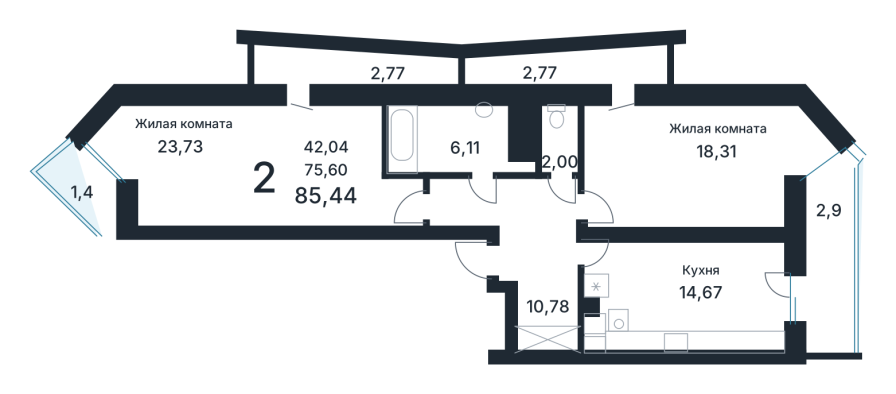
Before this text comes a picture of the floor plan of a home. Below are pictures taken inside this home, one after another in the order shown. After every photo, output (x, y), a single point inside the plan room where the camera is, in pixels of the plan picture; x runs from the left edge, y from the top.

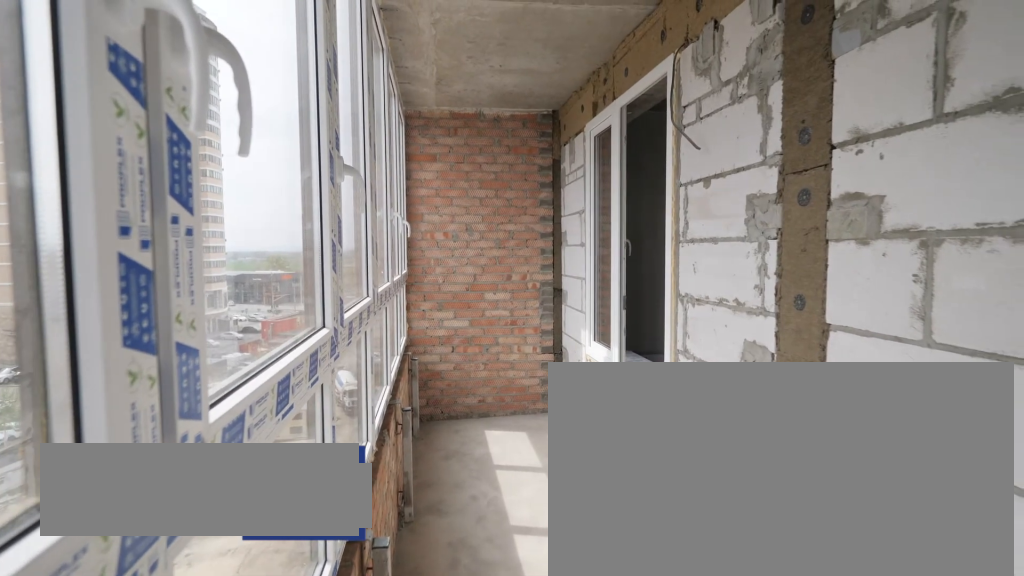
(828, 258)
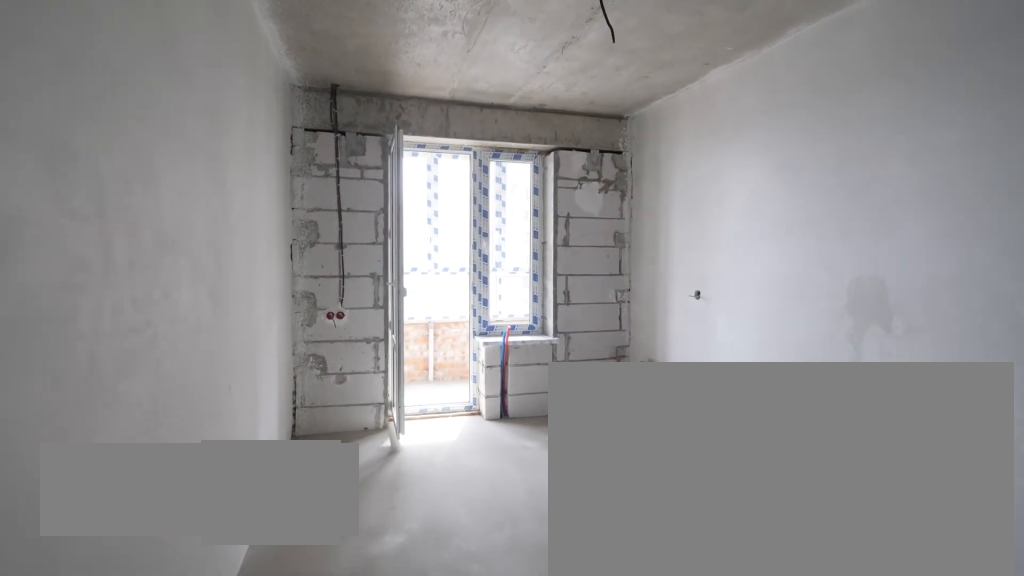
(690, 295)
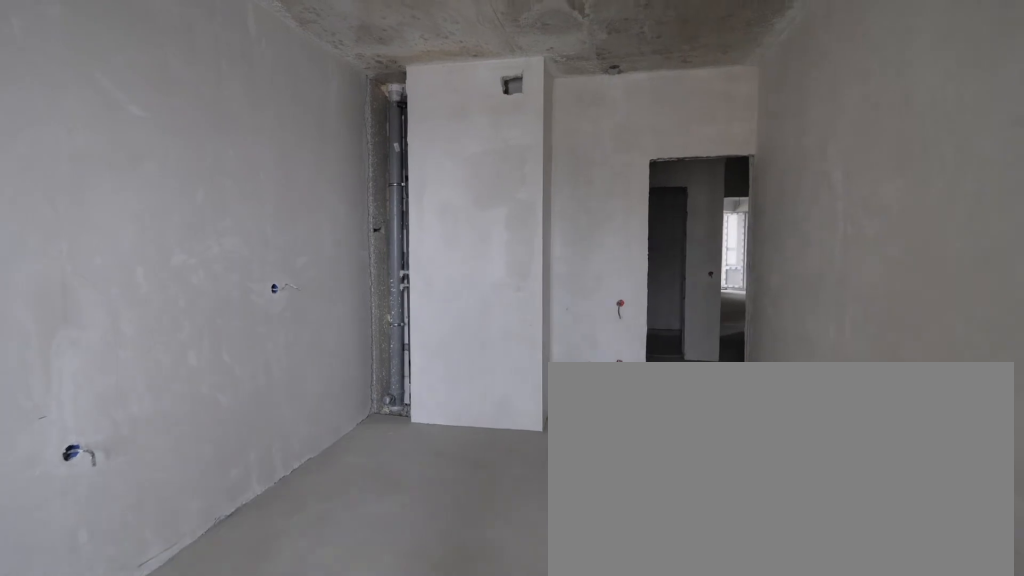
(690, 295)
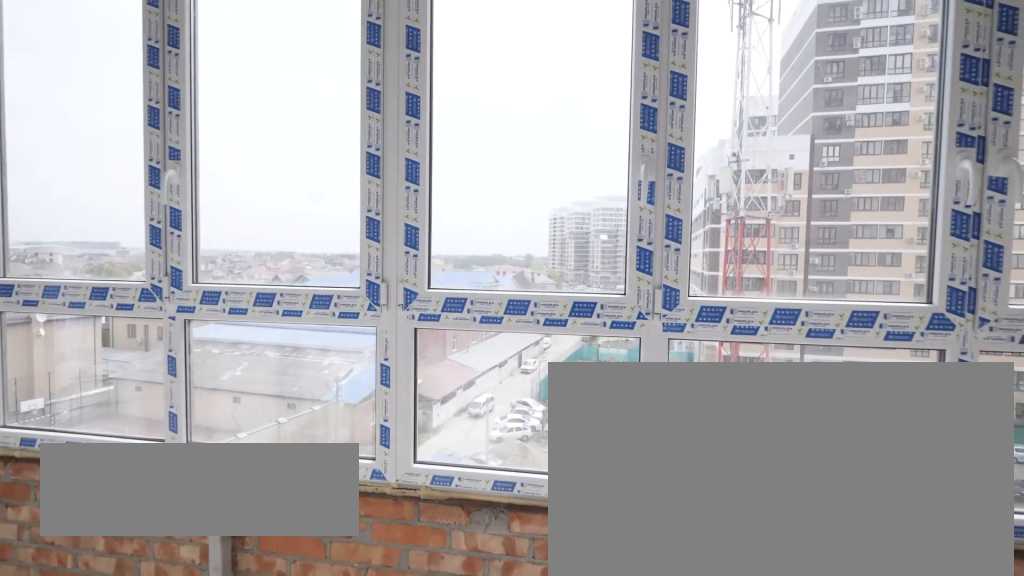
(827, 258)
